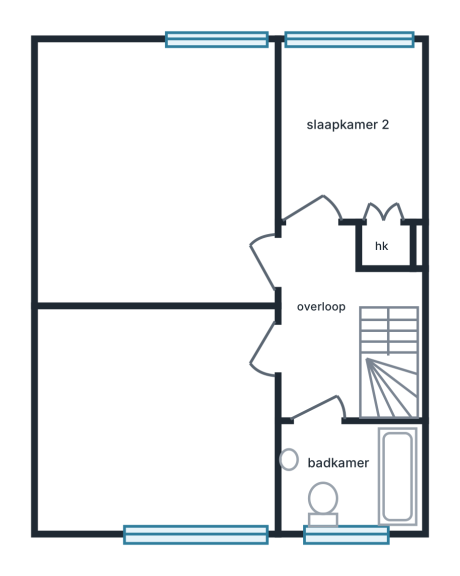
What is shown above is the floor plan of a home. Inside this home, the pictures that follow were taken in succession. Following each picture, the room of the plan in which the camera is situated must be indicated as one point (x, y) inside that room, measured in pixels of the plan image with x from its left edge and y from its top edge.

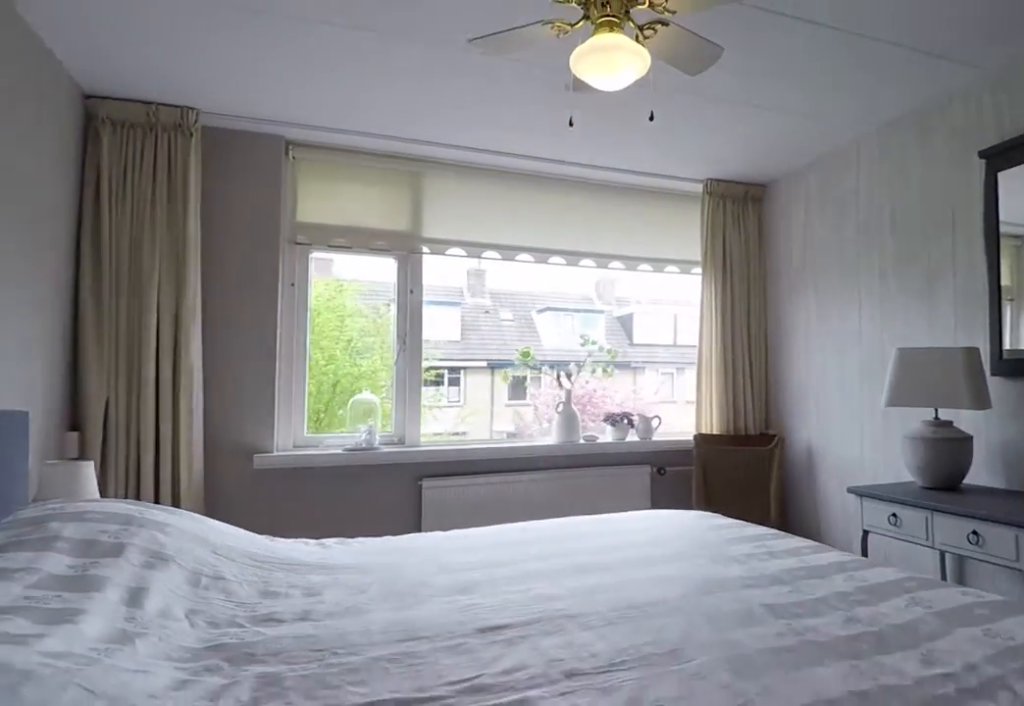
(157, 175)
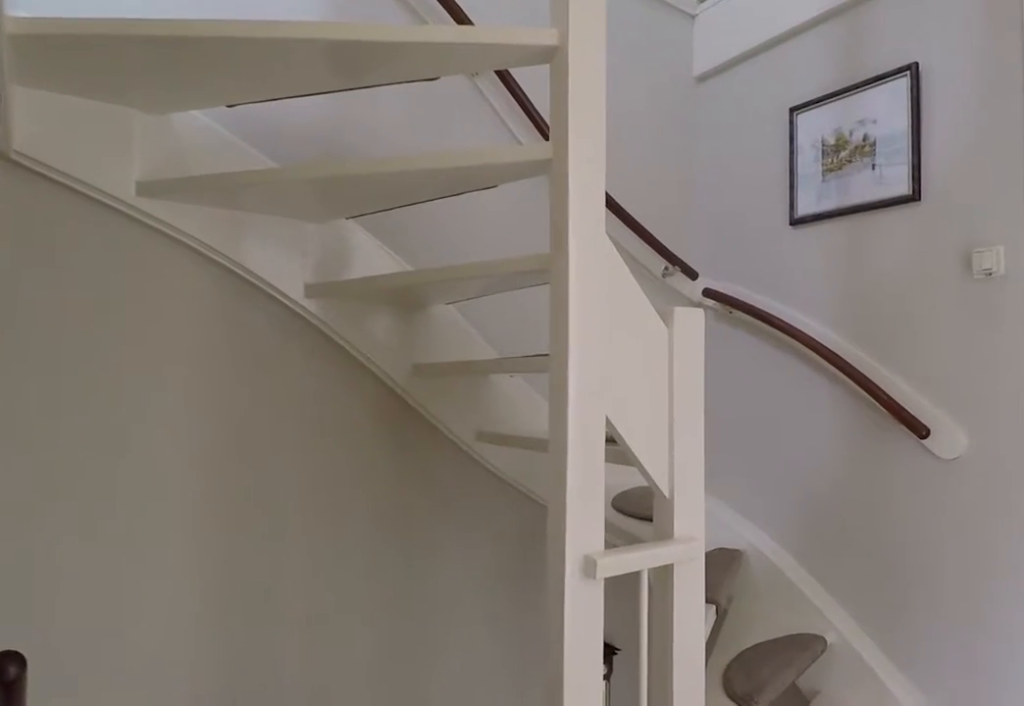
(327, 321)
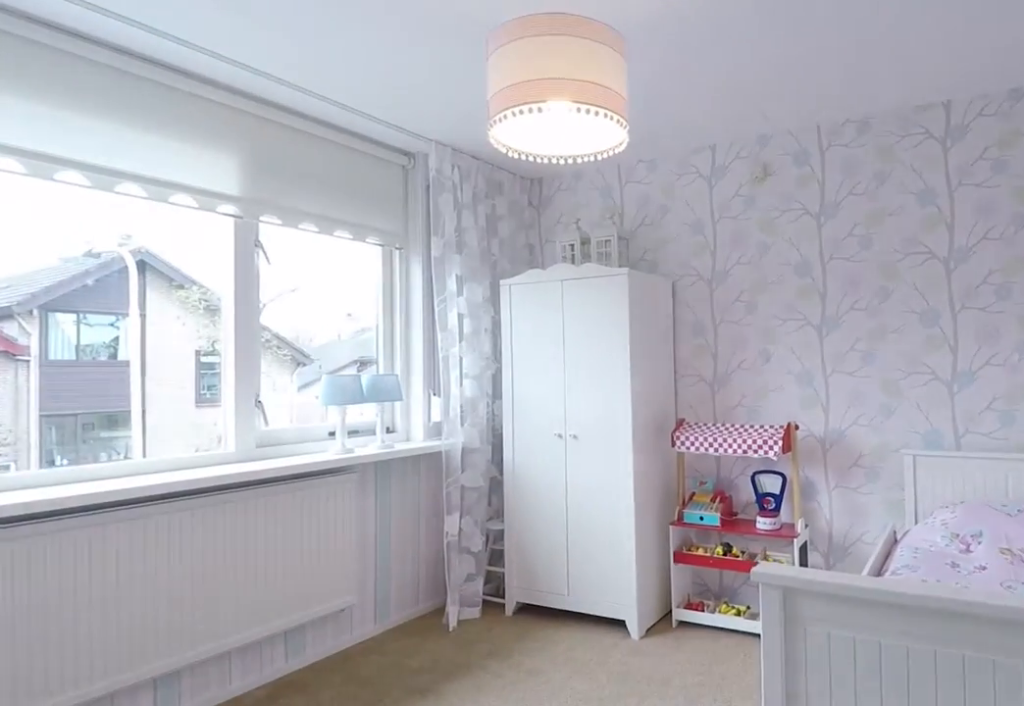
(52, 414)
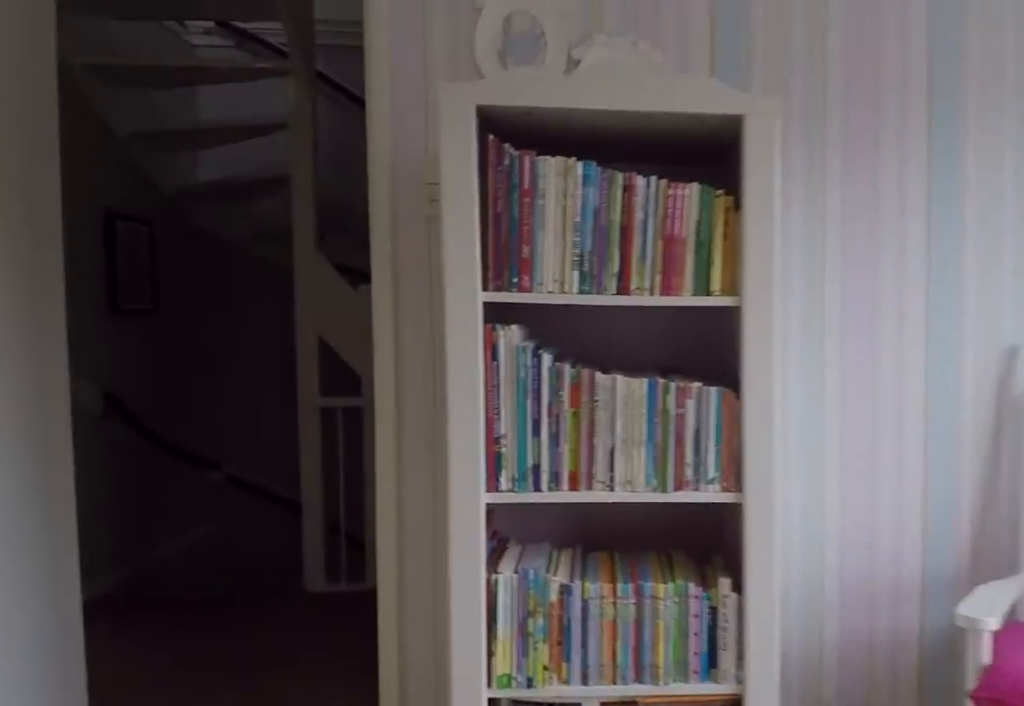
(52, 414)
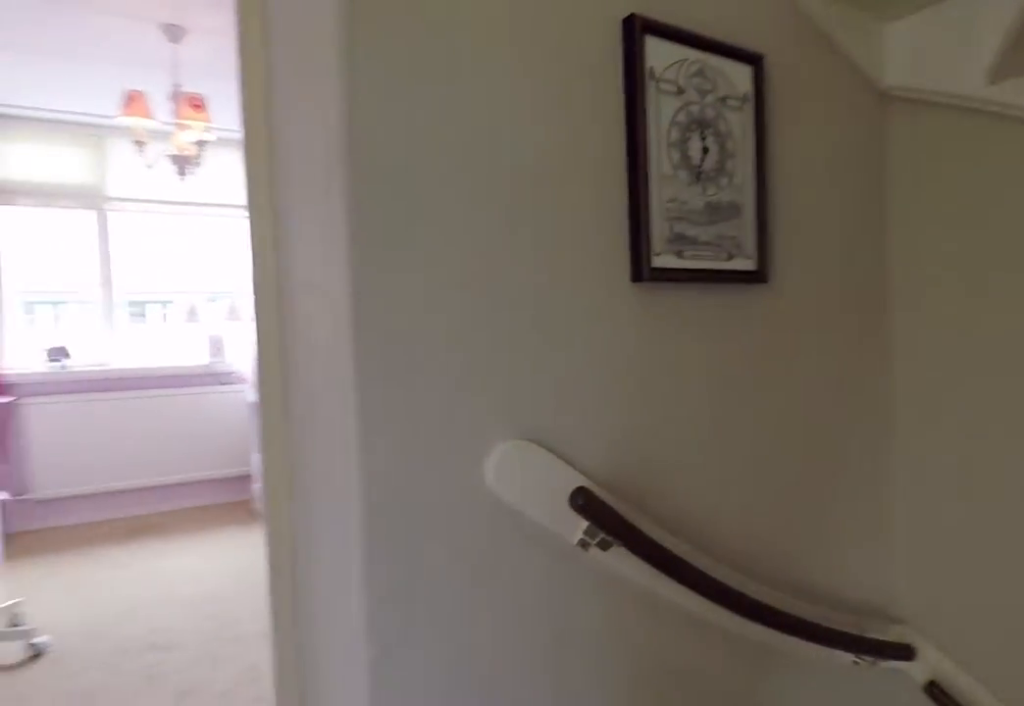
(326, 322)
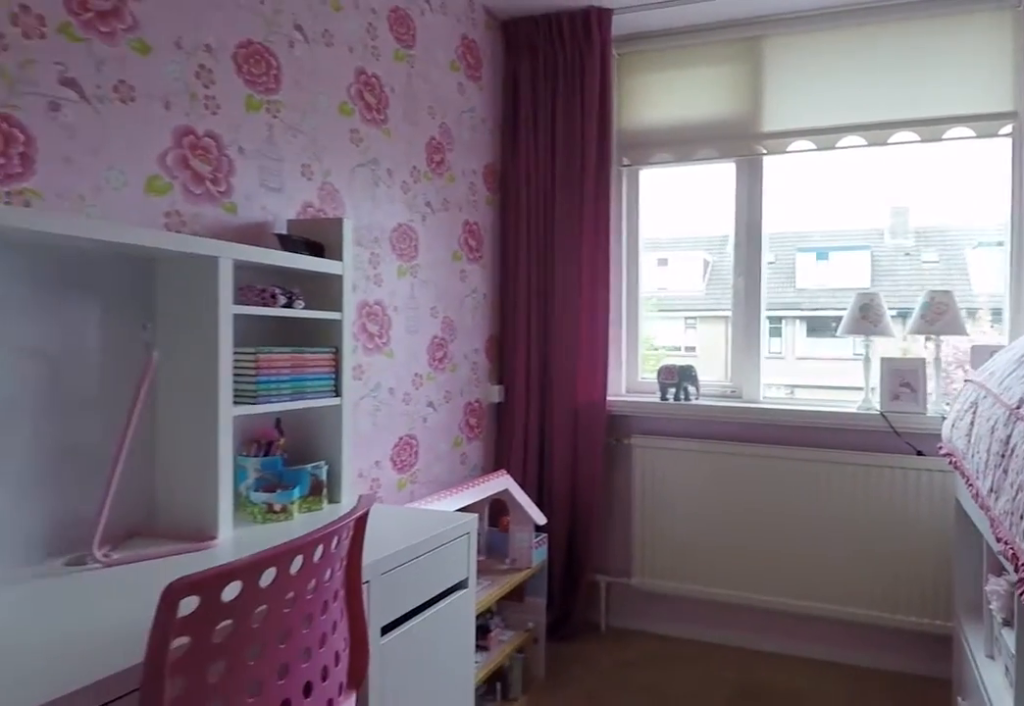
(351, 132)
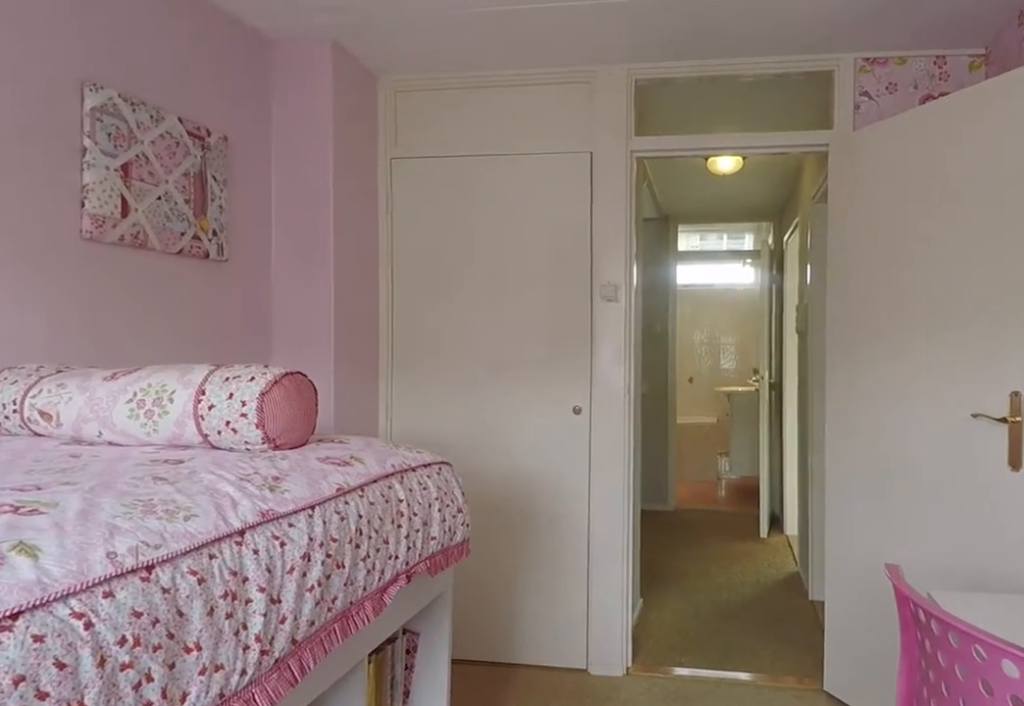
(351, 132)
